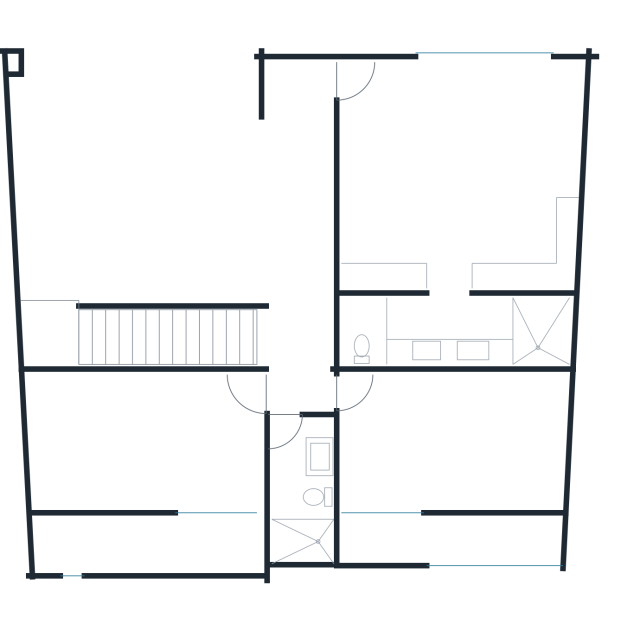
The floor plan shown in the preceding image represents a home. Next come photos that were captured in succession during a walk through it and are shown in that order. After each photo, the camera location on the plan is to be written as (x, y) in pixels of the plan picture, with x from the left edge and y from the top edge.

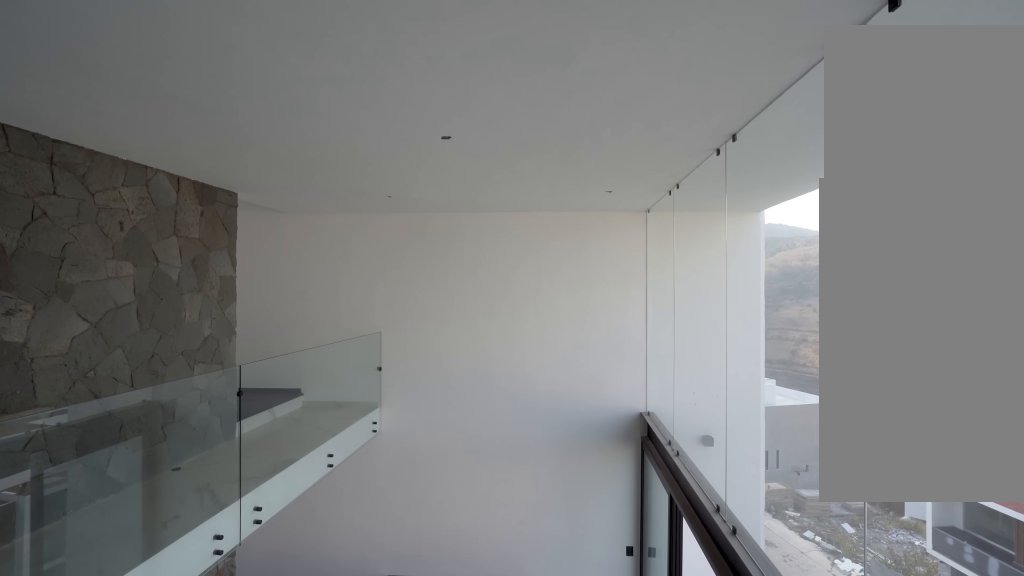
(280, 161)
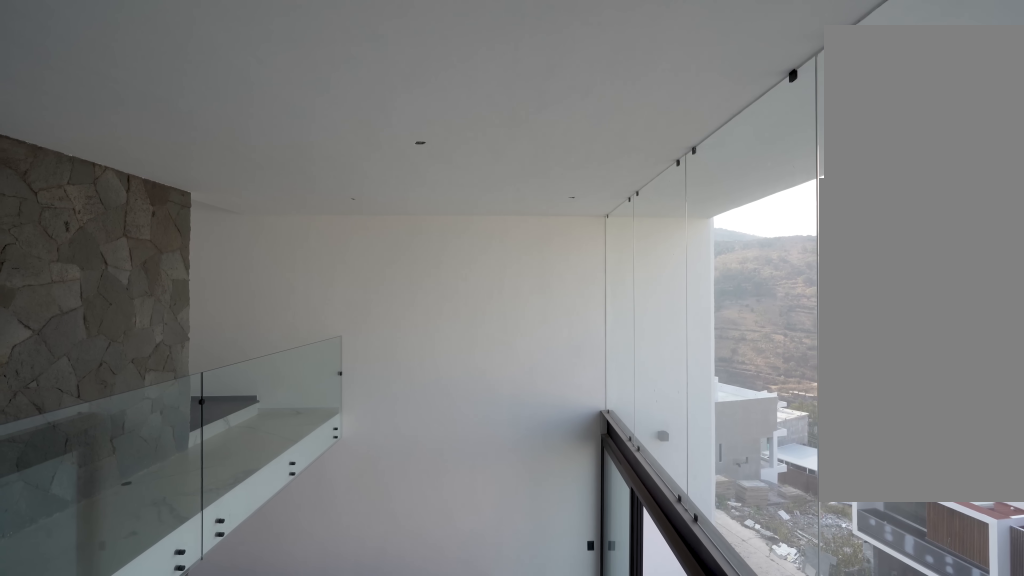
(277, 157)
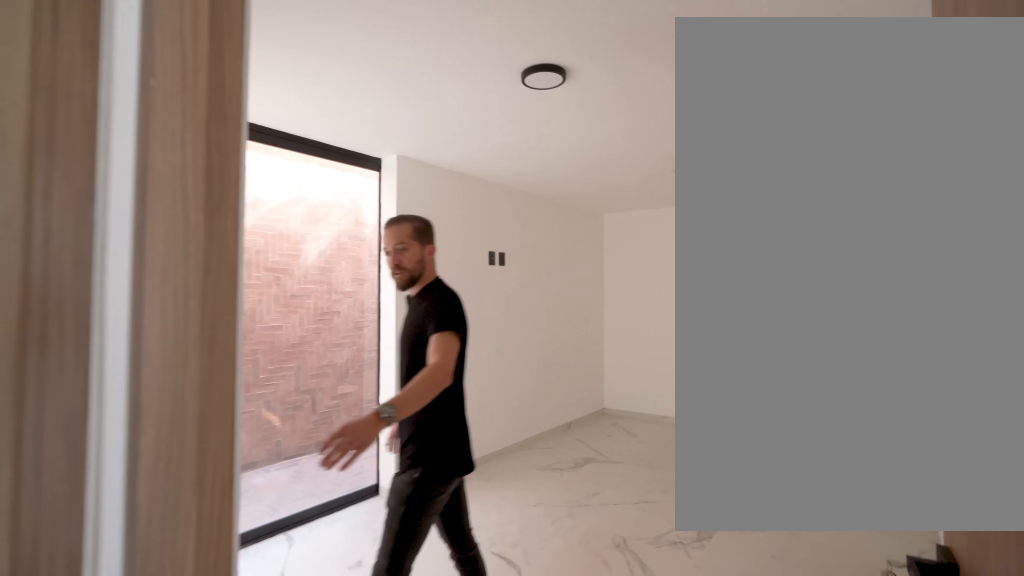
(279, 367)
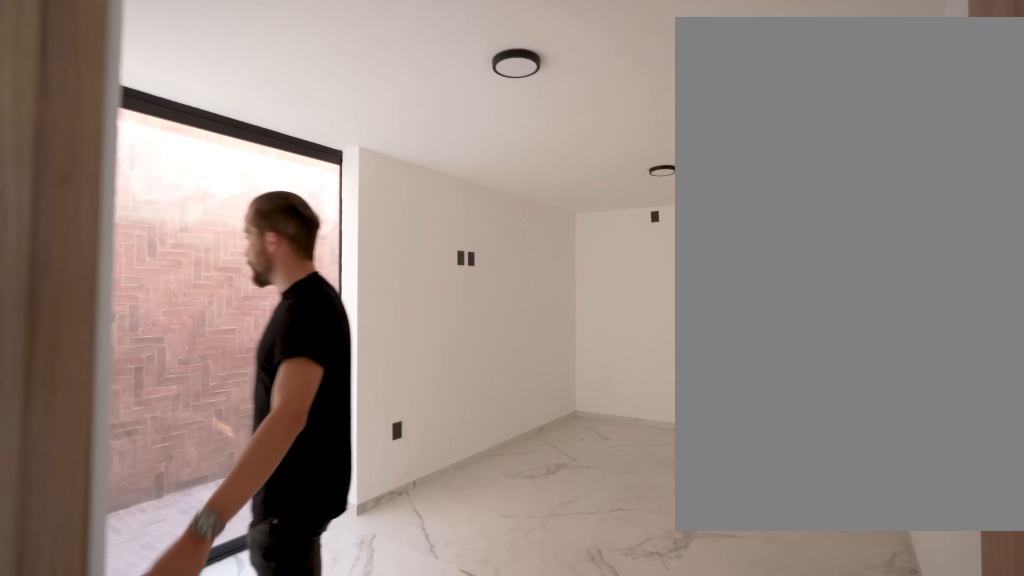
(273, 372)
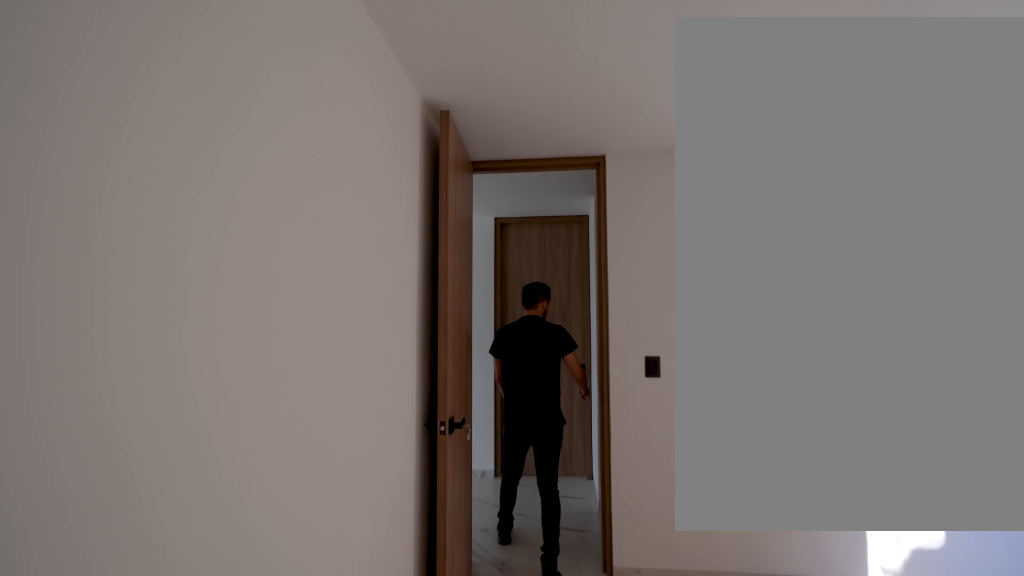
(84, 445)
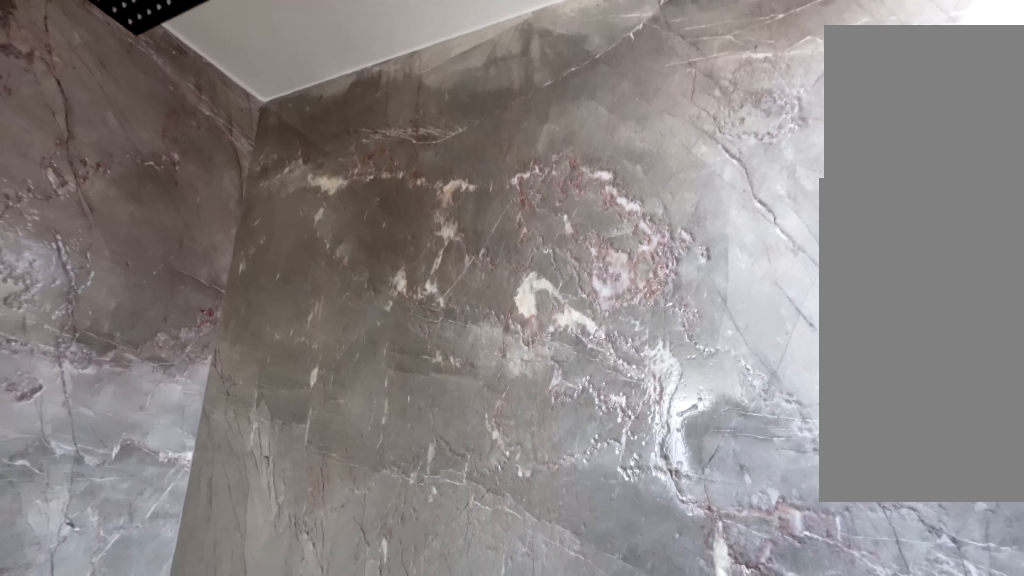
(295, 536)
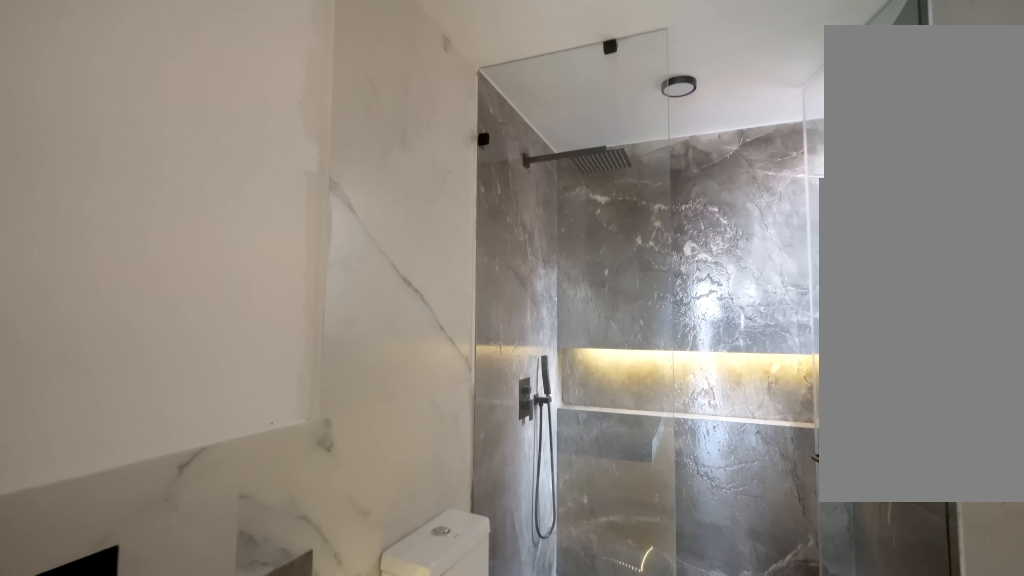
(288, 510)
